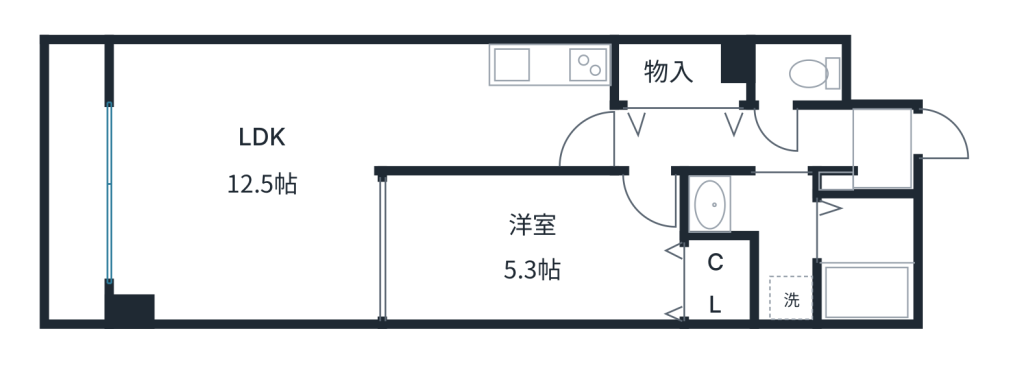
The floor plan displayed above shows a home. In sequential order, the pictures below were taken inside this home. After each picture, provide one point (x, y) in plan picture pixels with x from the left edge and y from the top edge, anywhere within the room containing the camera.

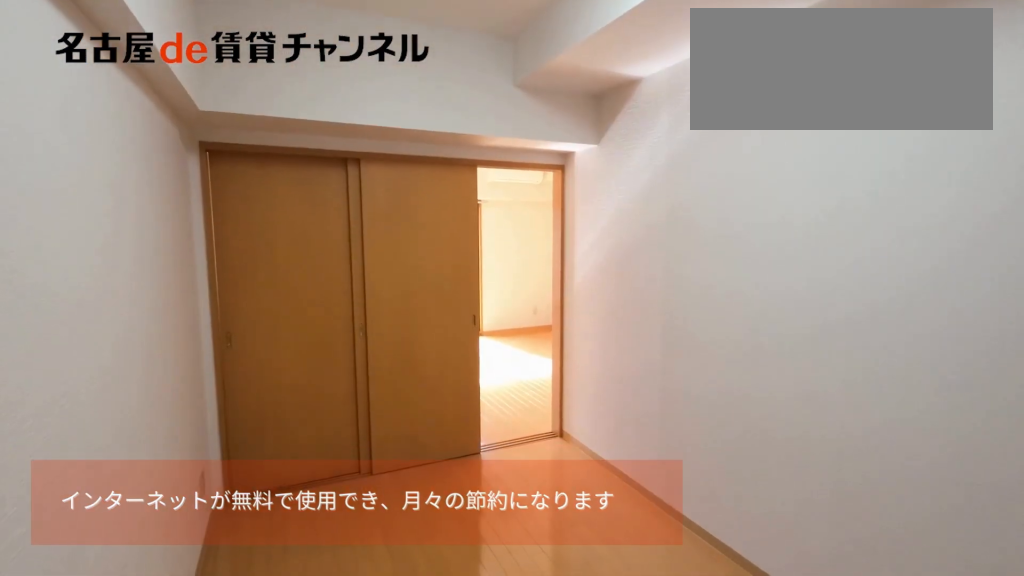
(533, 249)
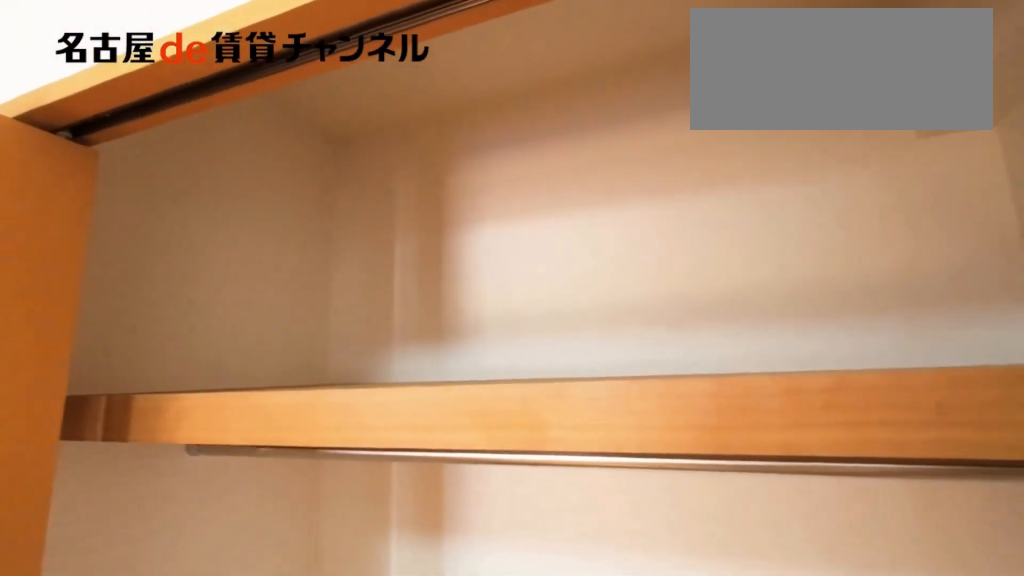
(715, 282)
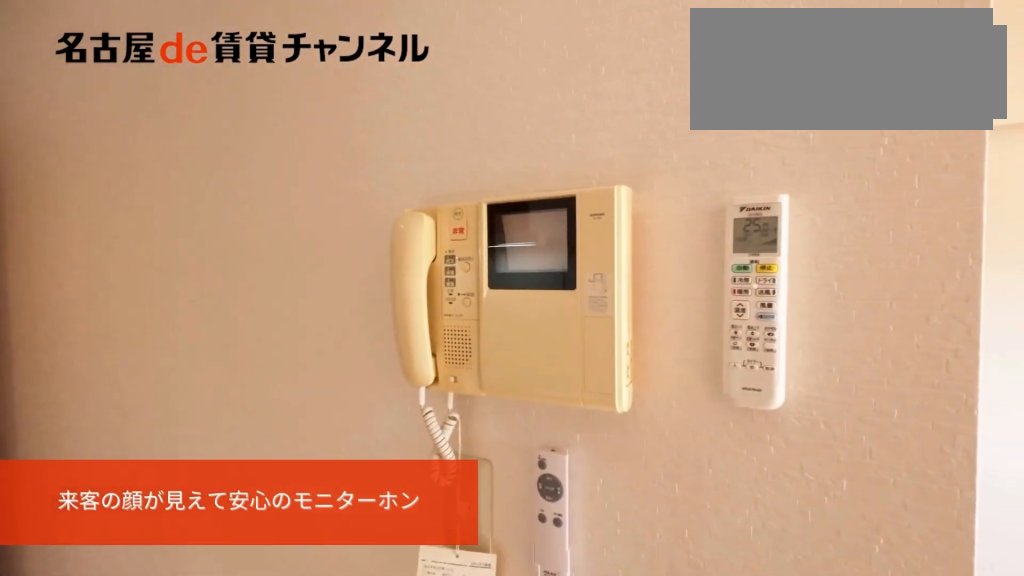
(492, 128)
